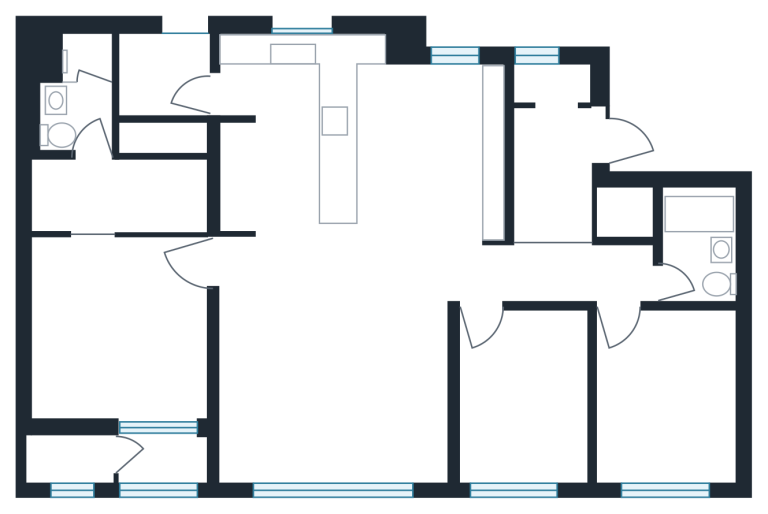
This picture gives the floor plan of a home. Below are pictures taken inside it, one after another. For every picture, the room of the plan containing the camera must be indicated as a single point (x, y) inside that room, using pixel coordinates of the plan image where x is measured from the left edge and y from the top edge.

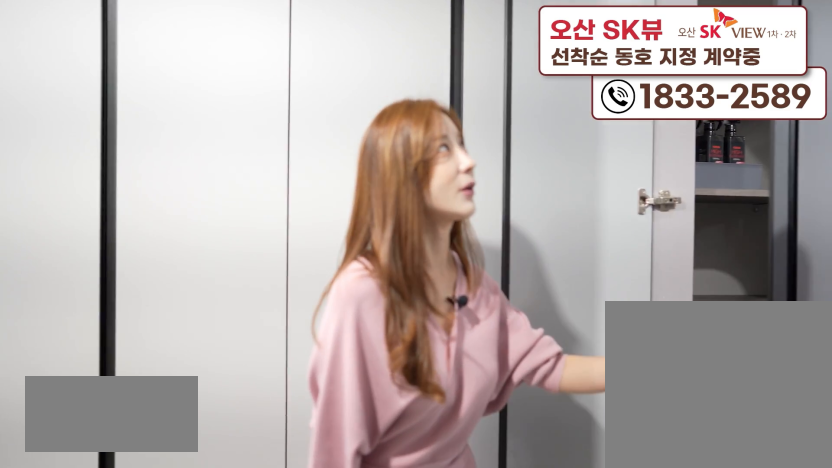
(559, 153)
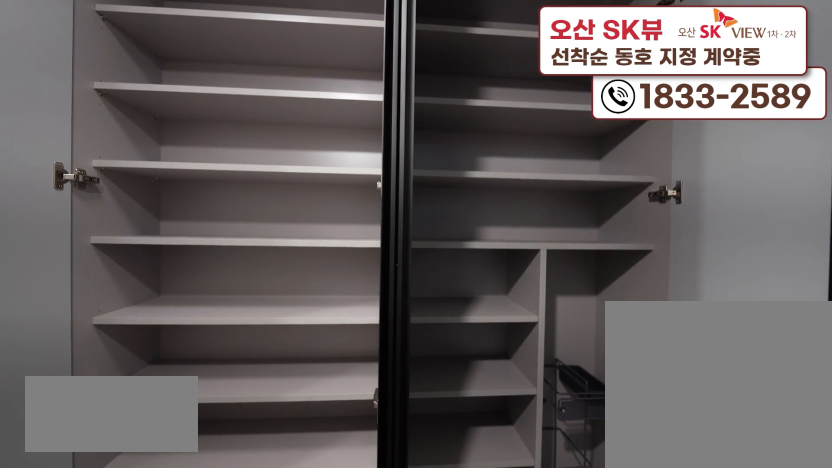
(559, 153)
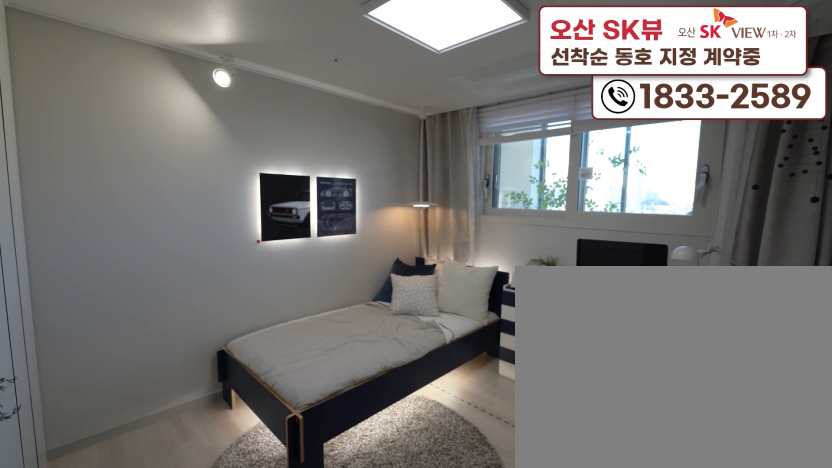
(659, 435)
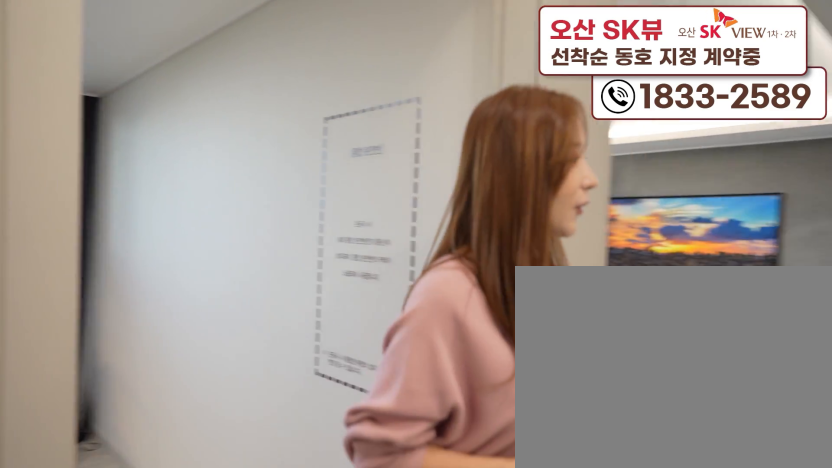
(337, 423)
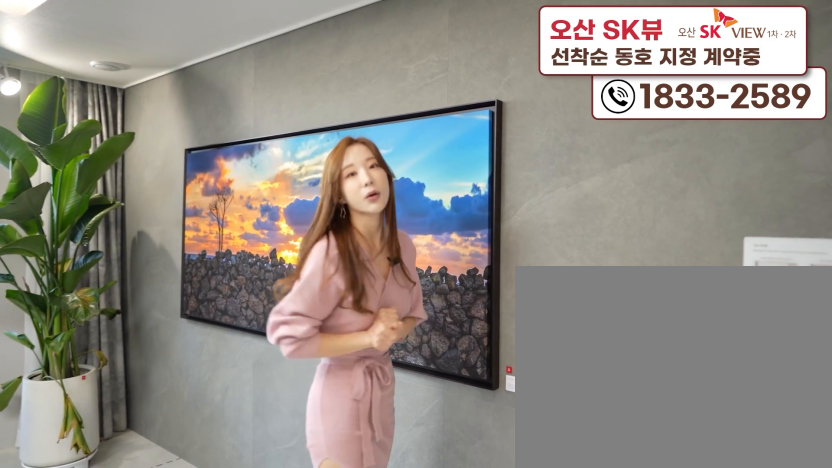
(337, 423)
